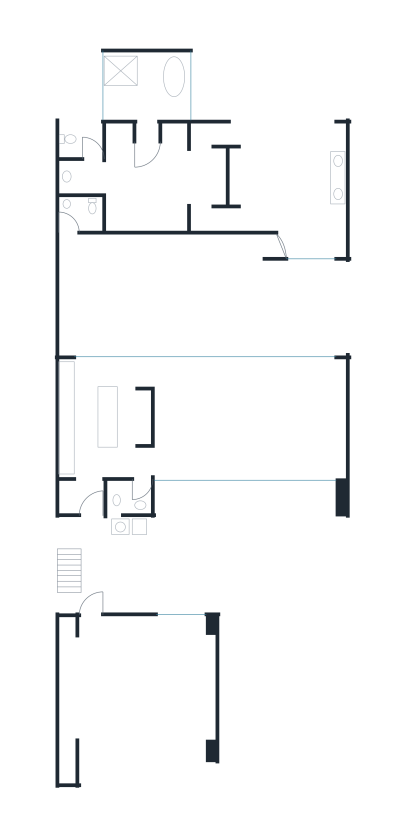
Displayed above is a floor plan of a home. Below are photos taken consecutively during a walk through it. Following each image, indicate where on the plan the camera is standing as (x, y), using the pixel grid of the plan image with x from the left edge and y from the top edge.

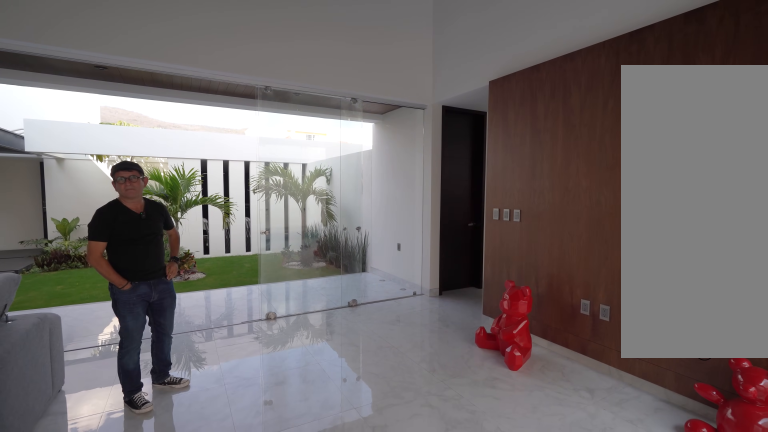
(244, 397)
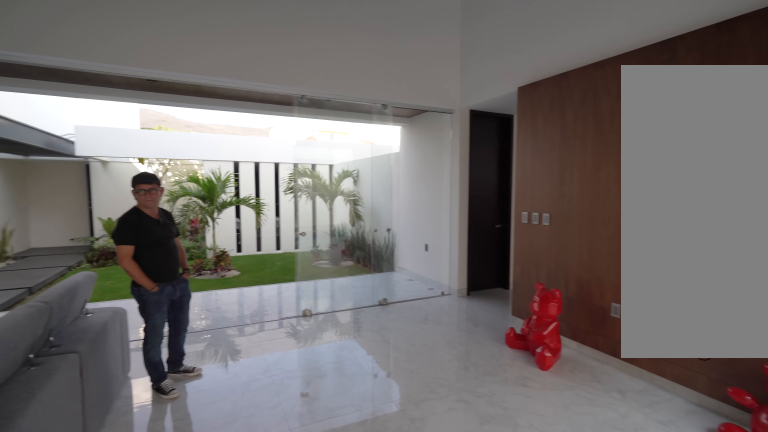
(202, 438)
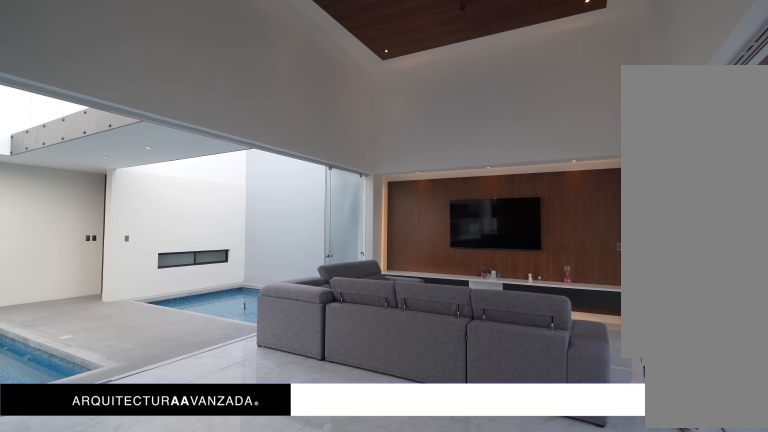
(238, 388)
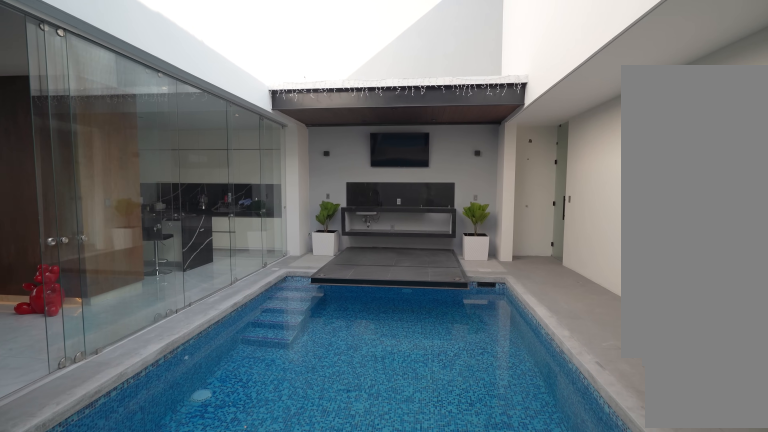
(249, 307)
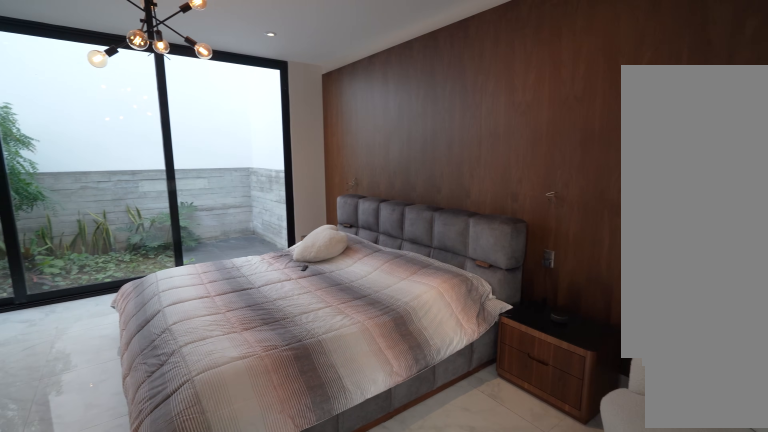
(300, 227)
